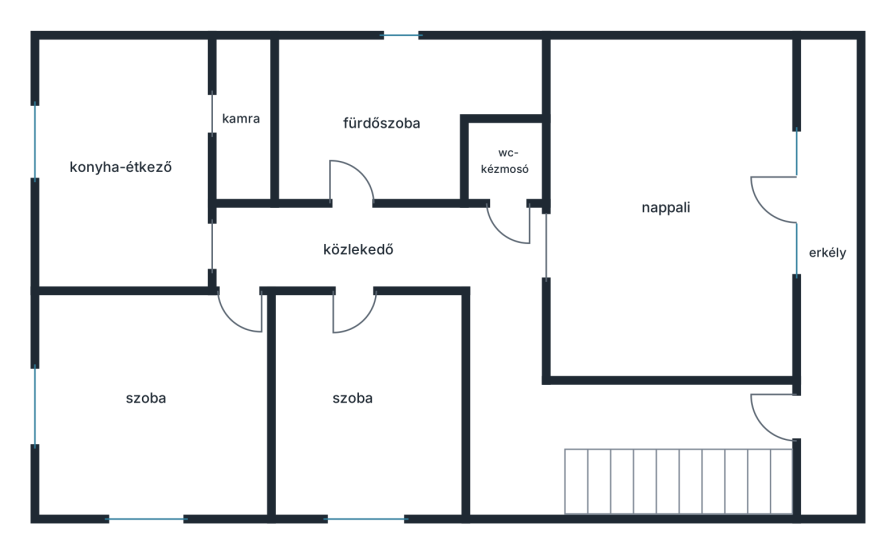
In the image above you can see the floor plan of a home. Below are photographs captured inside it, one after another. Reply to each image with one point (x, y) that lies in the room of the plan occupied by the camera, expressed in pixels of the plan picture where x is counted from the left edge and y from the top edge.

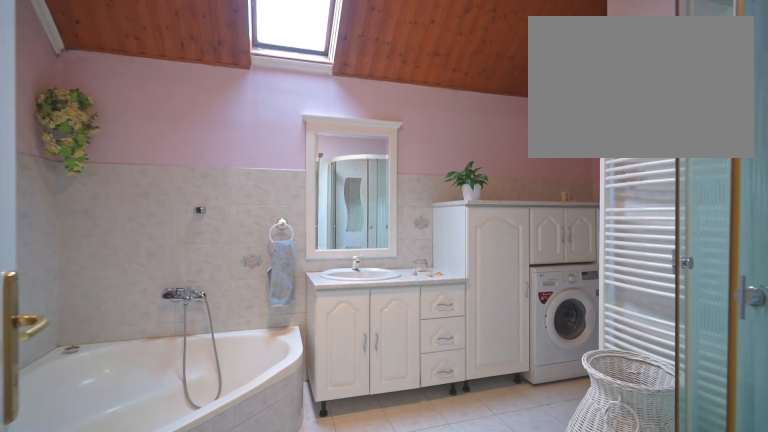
(360, 115)
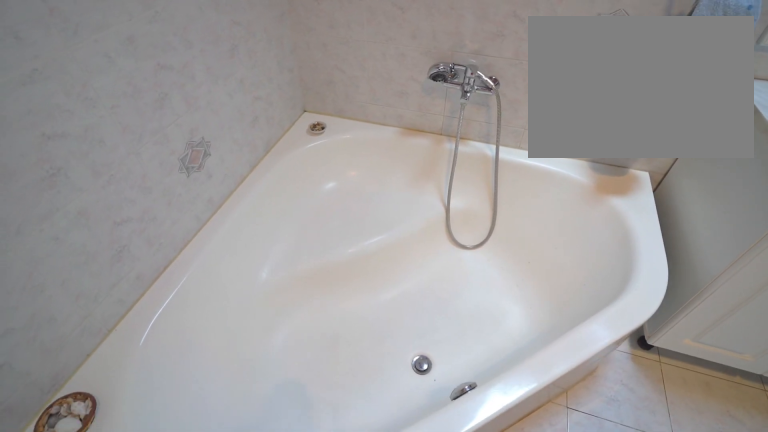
(360, 115)
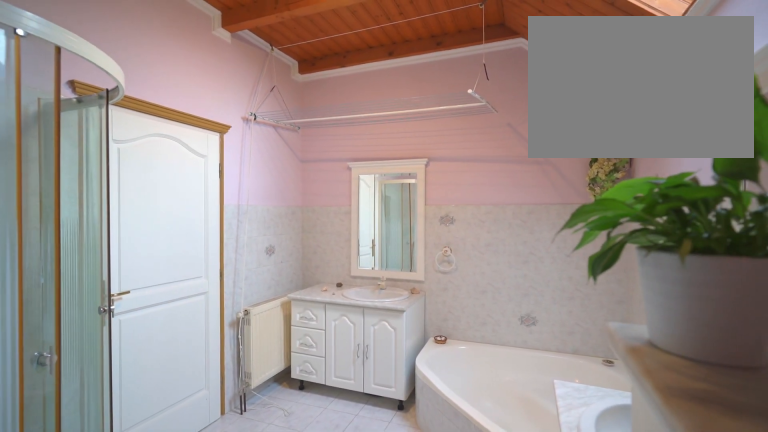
(360, 115)
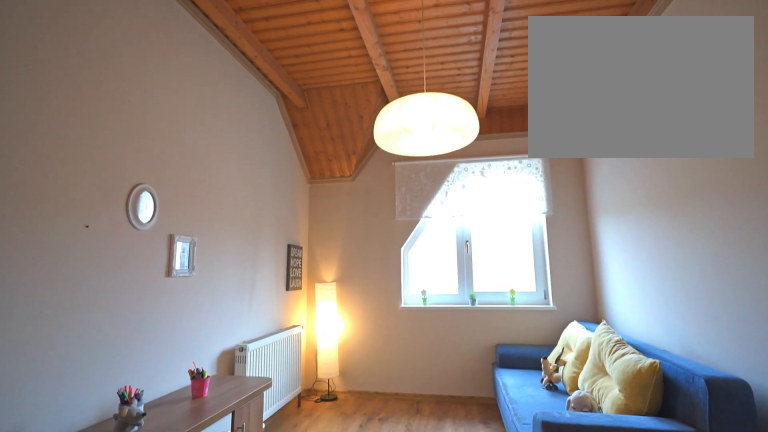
(362, 412)
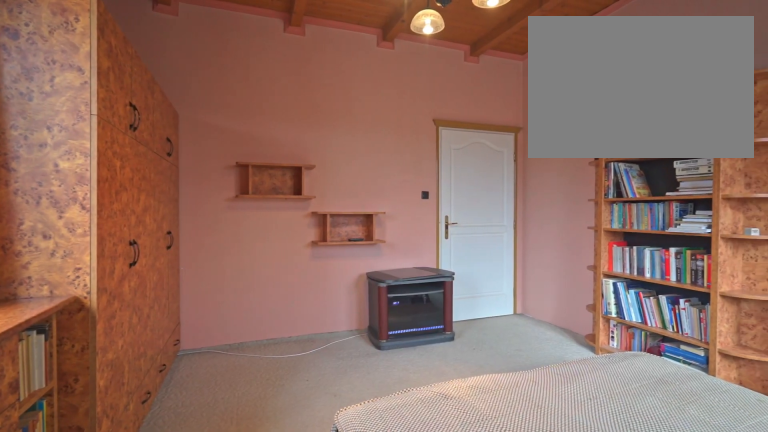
(160, 435)
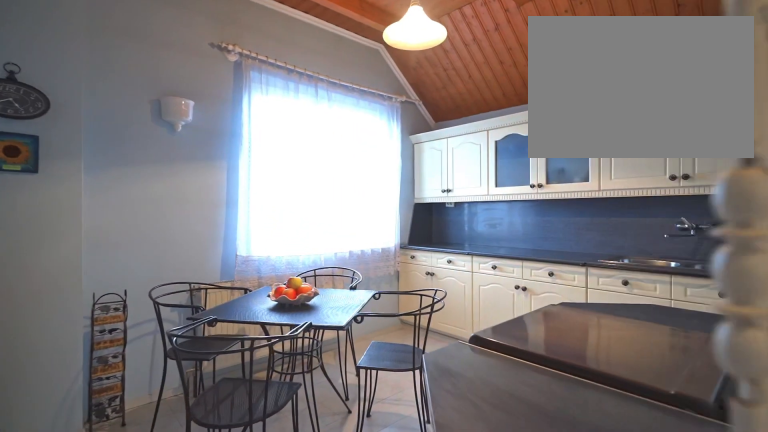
(125, 161)
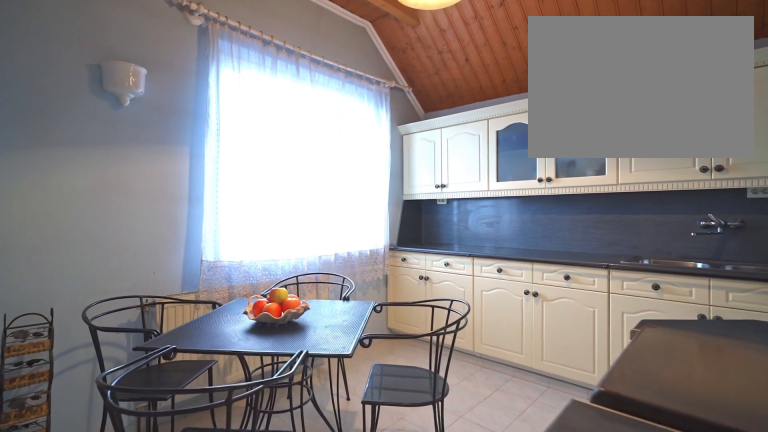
(125, 161)
